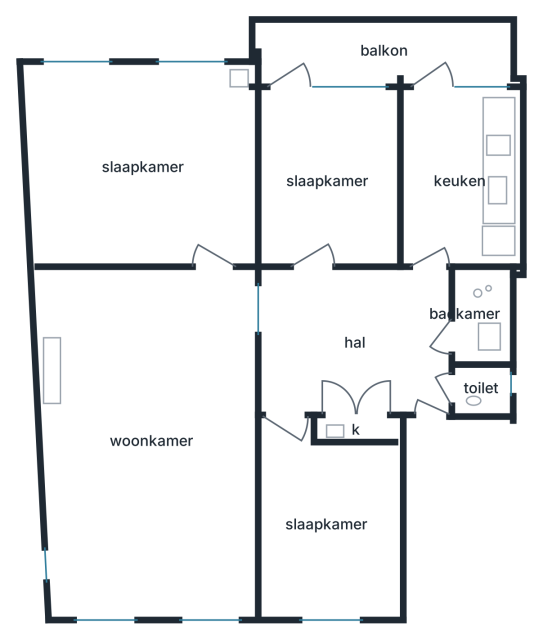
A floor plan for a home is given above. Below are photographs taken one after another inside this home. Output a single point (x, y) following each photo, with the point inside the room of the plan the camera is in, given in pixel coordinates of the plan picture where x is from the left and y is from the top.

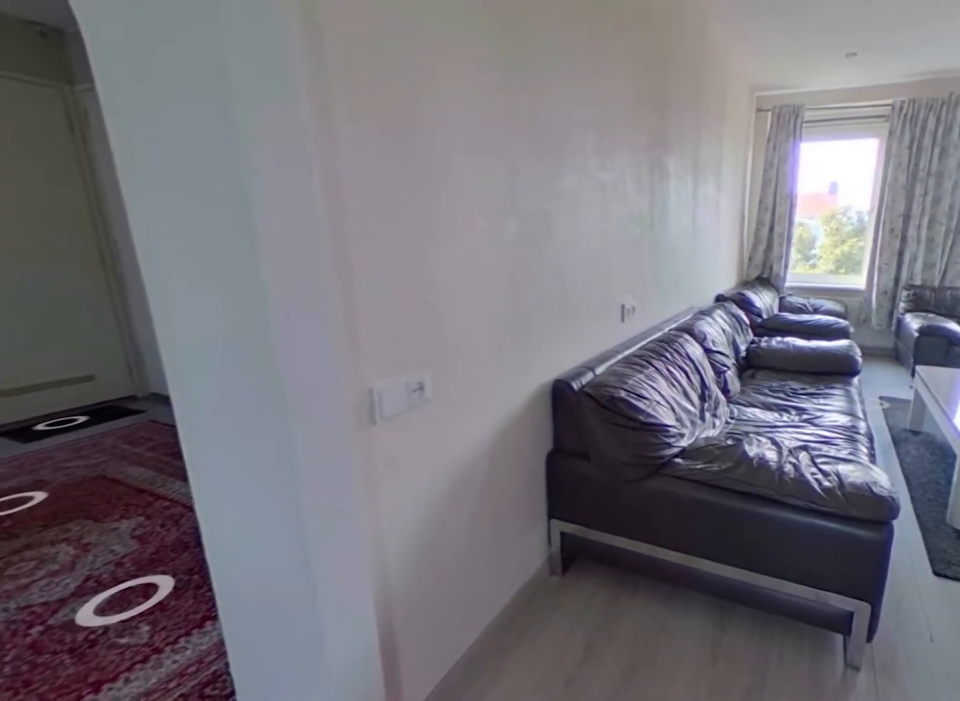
(152, 441)
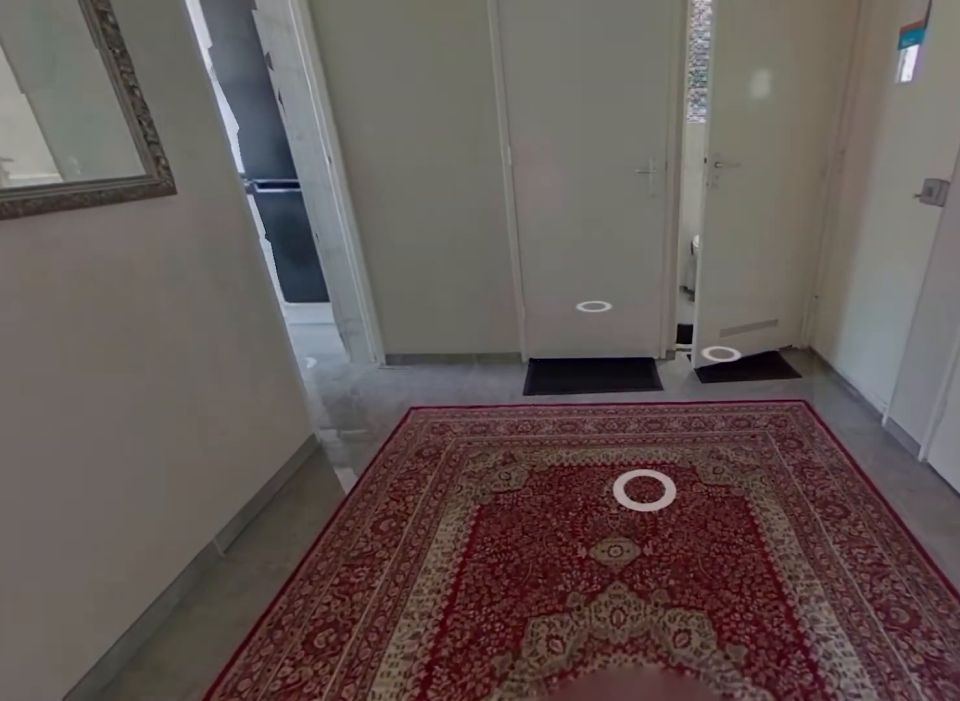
(353, 337)
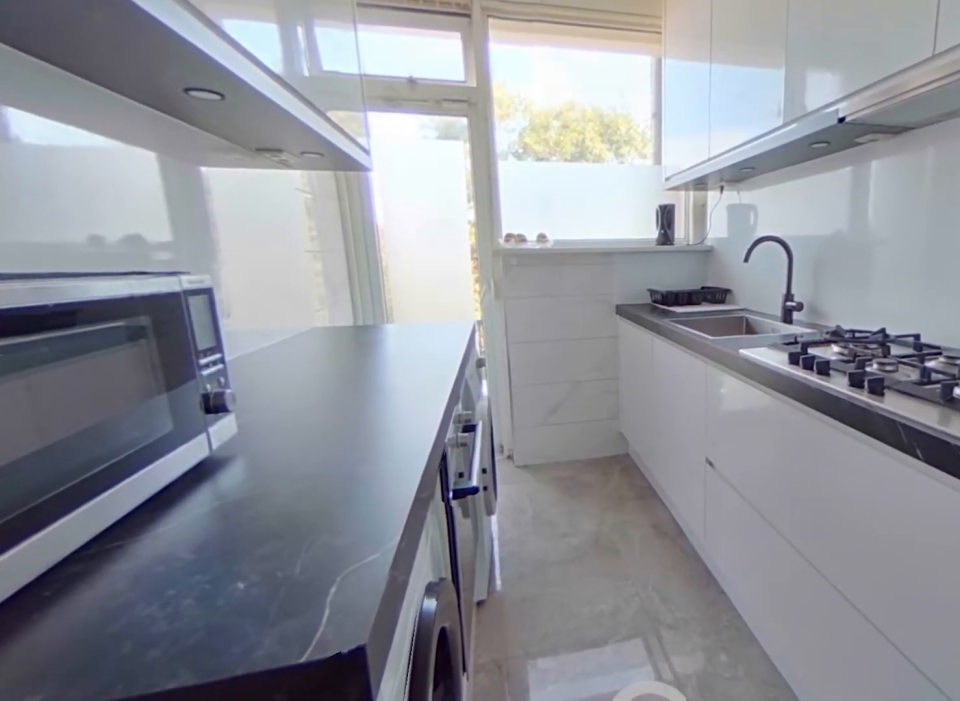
(458, 178)
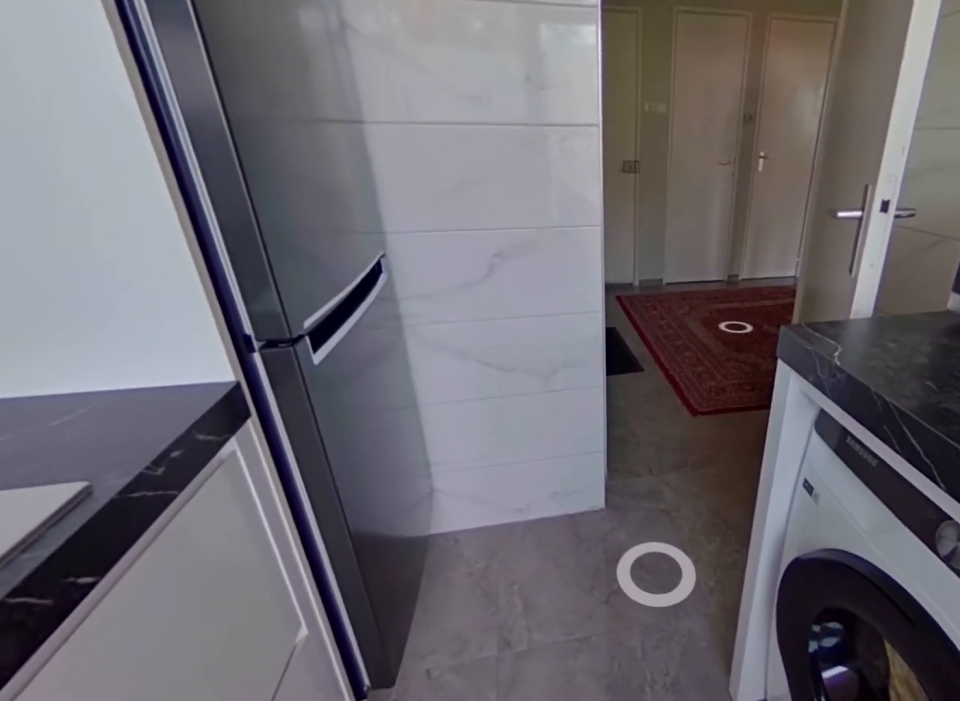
(458, 178)
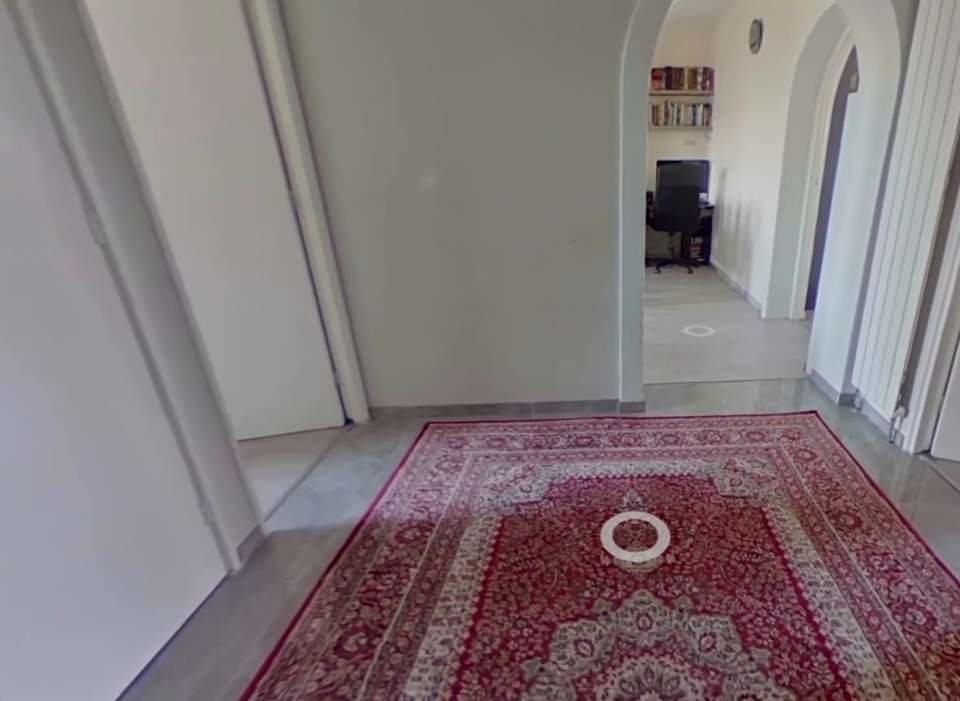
(353, 338)
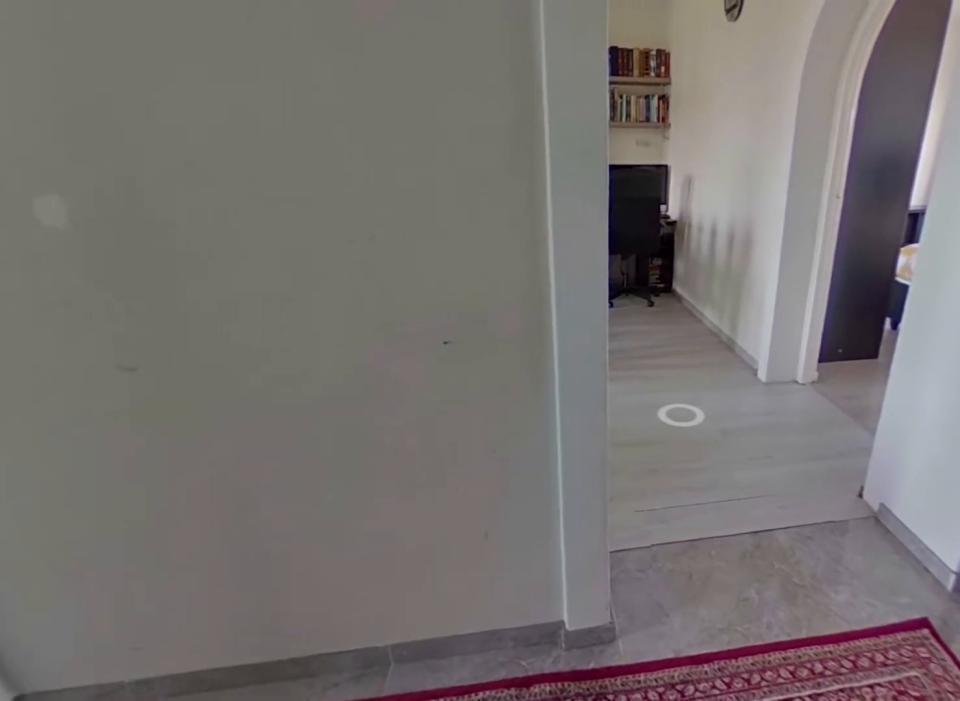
(353, 338)
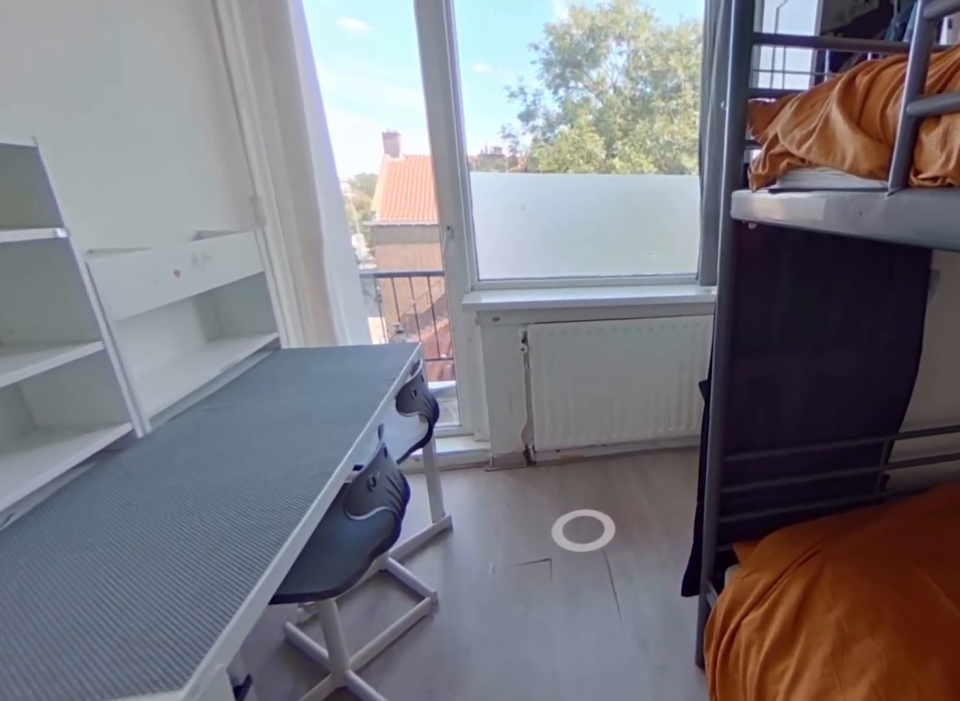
(327, 178)
